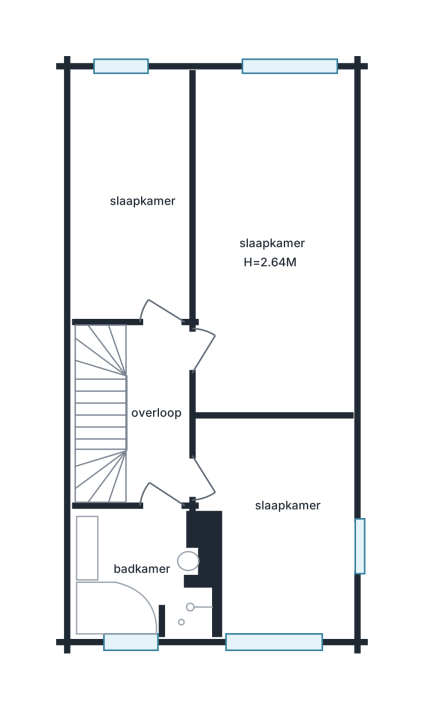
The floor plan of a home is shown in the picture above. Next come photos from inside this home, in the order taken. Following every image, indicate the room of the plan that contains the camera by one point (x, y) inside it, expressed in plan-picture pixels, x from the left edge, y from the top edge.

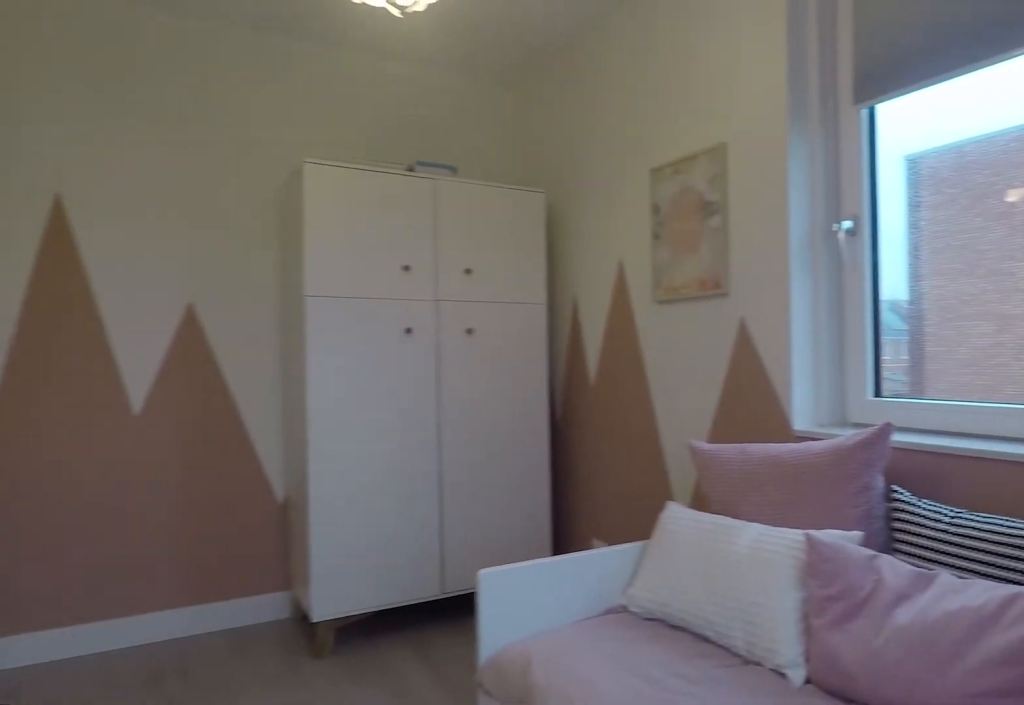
(279, 533)
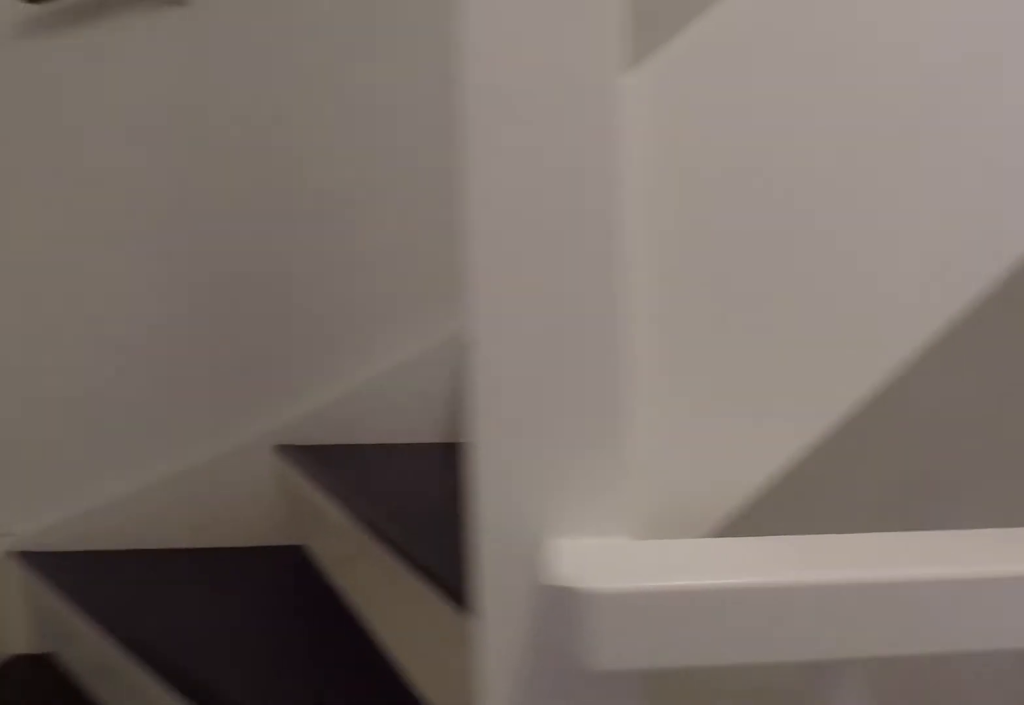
(157, 414)
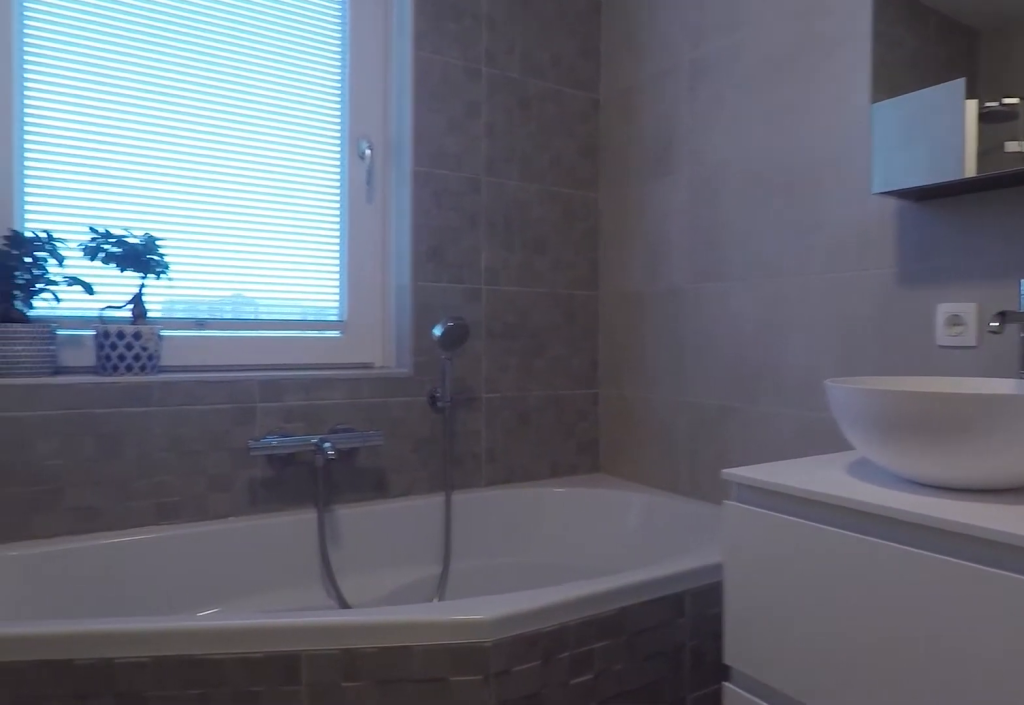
(138, 574)
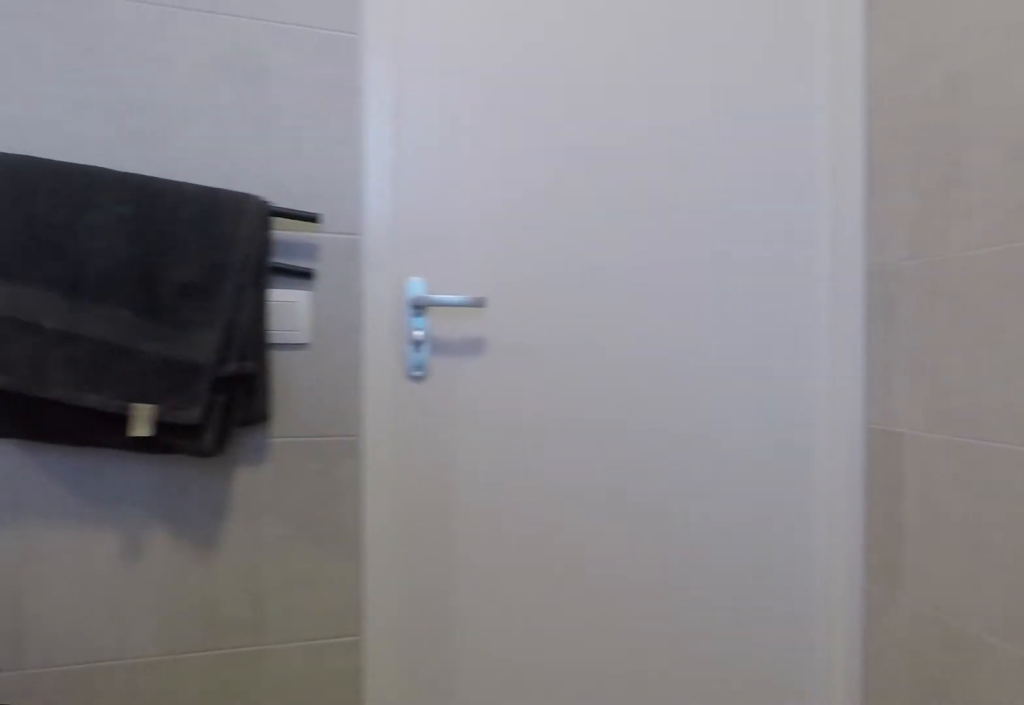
(138, 574)
